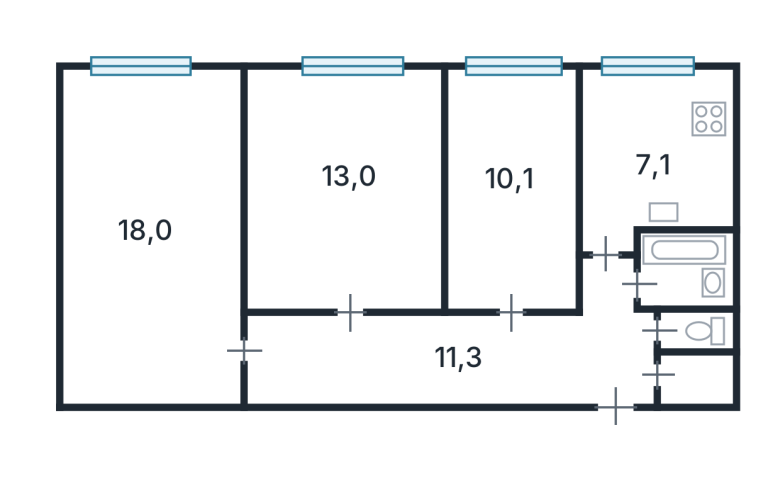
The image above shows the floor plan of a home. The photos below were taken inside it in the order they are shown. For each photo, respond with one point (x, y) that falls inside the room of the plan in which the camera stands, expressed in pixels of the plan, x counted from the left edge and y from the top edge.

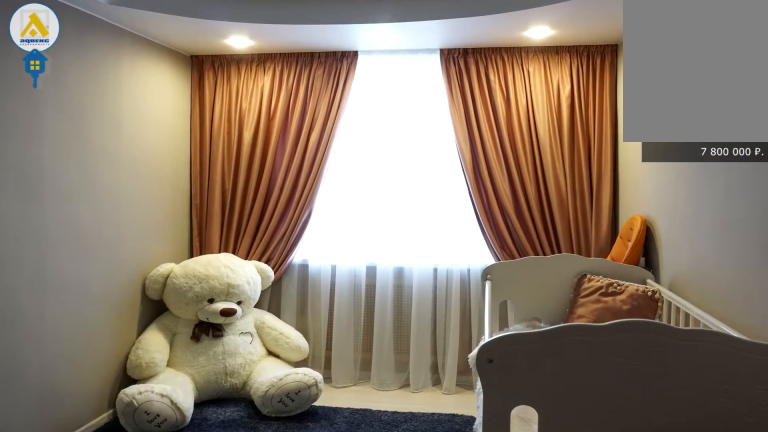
(511, 177)
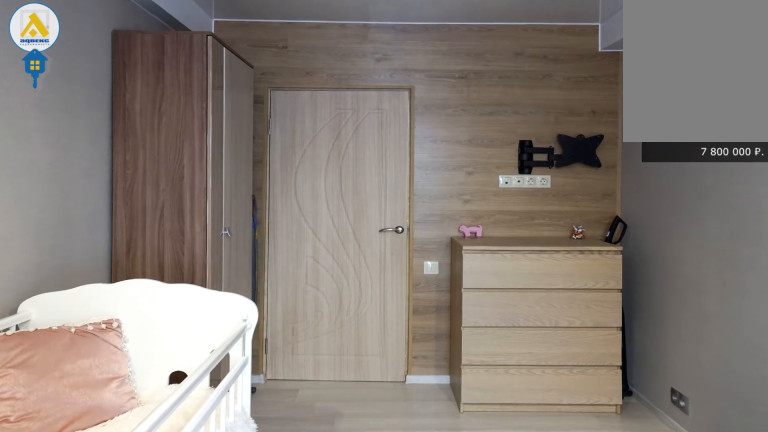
(511, 177)
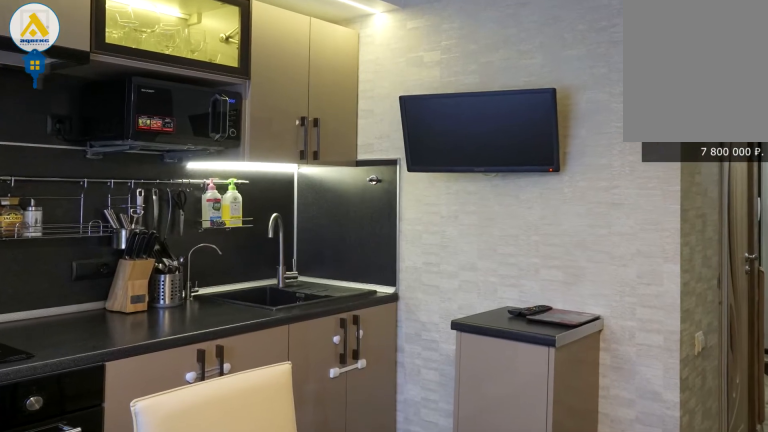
(657, 150)
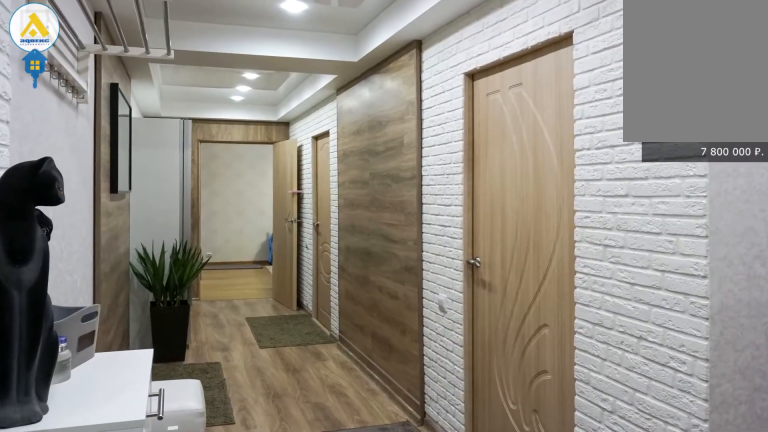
(466, 357)
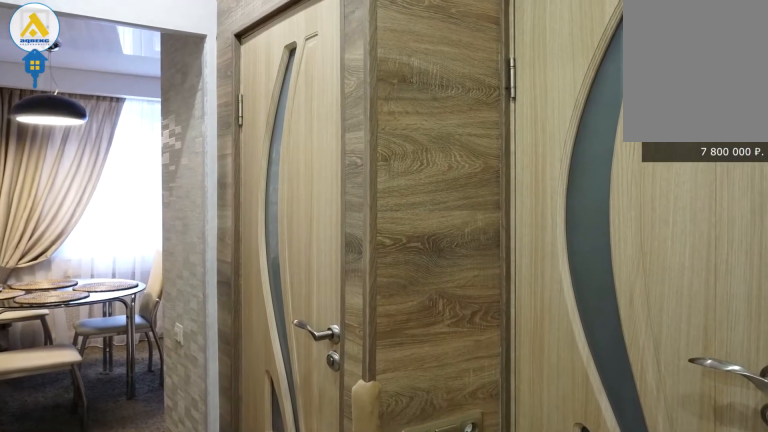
(465, 358)
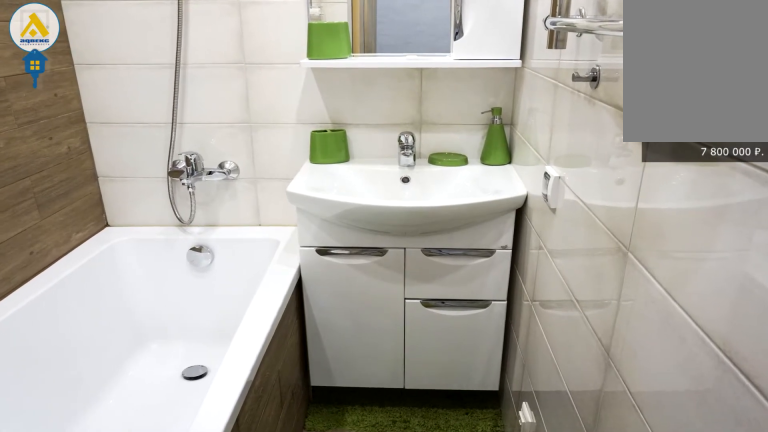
(674, 278)
